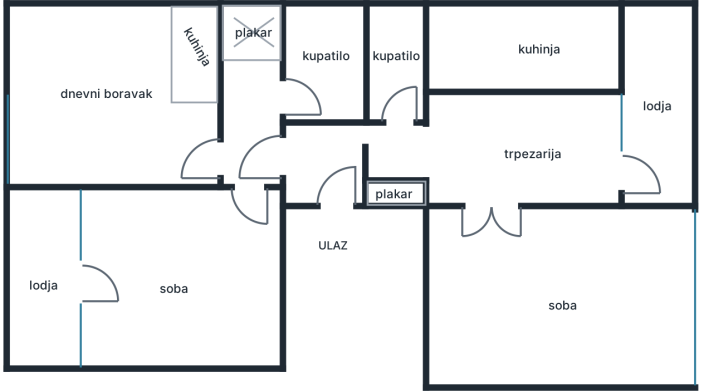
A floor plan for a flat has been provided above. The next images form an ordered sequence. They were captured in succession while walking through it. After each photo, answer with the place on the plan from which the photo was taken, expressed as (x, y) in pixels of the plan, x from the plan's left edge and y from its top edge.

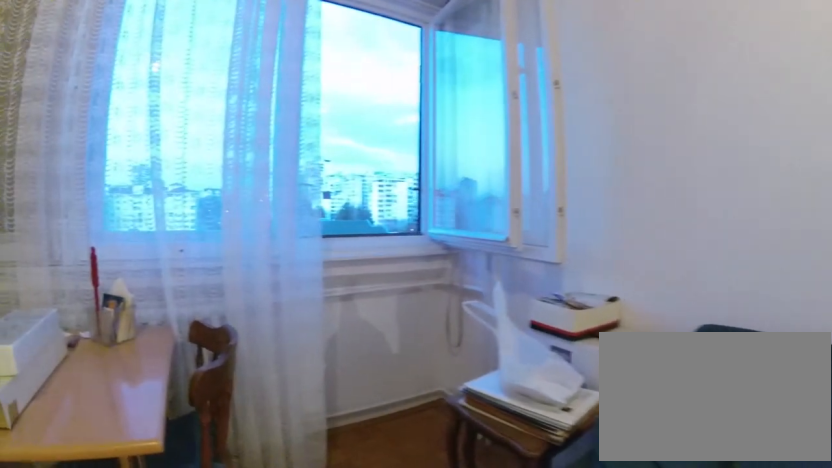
(131, 70)
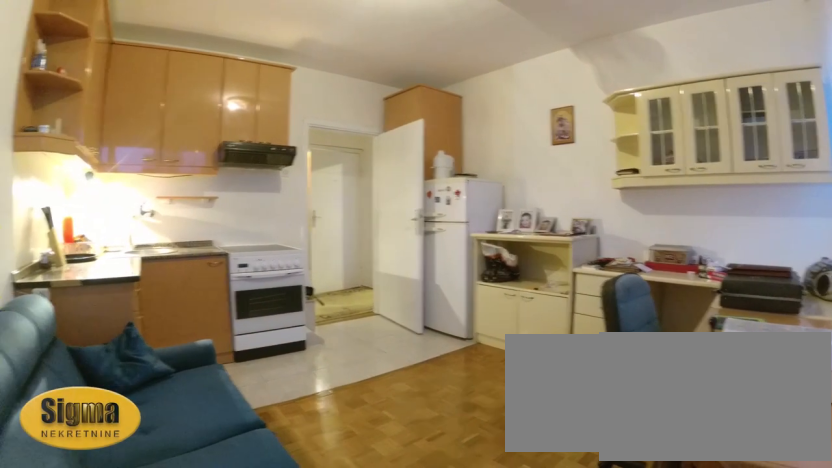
(25, 26)
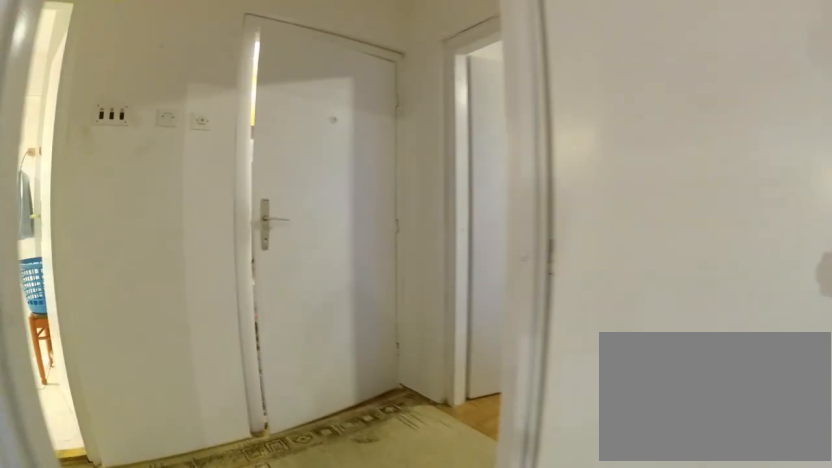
(189, 147)
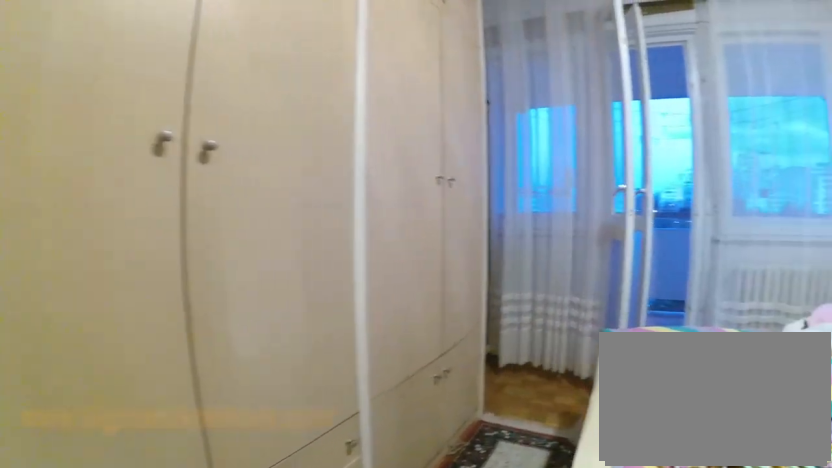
(249, 296)
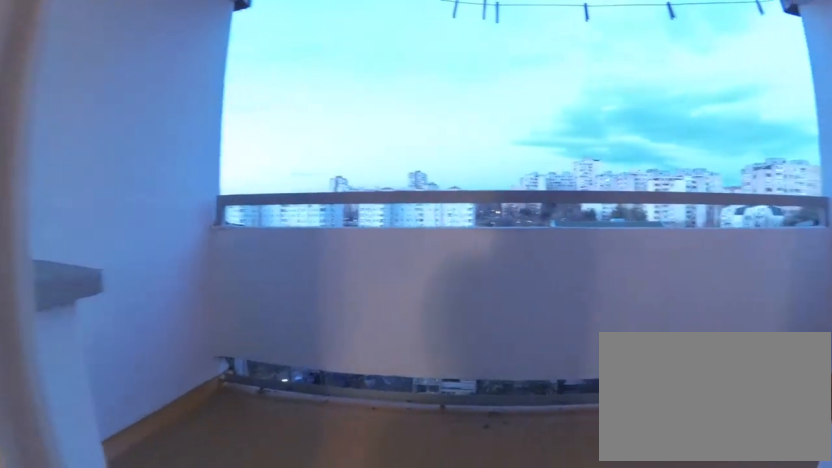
(106, 301)
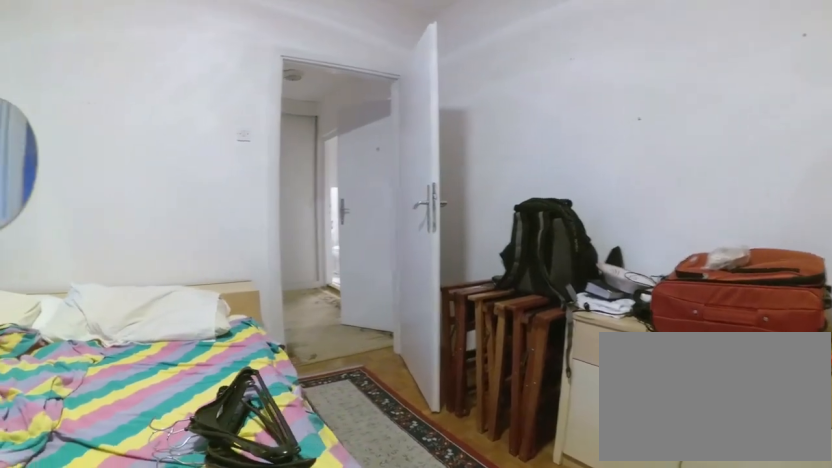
(197, 318)
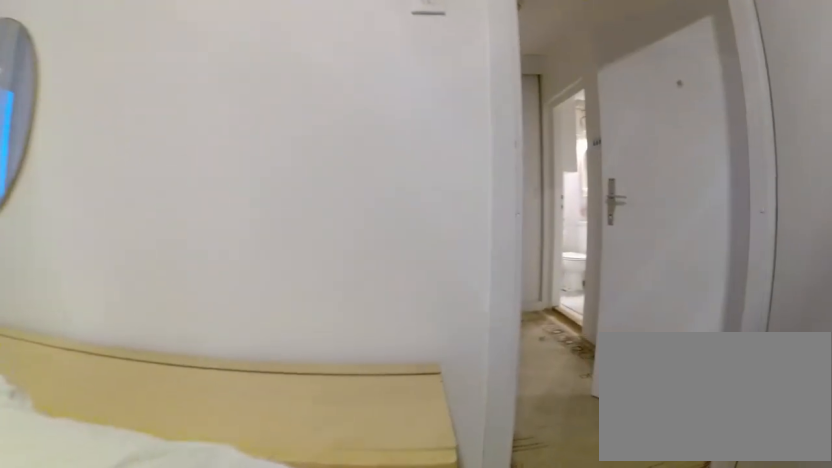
(239, 282)
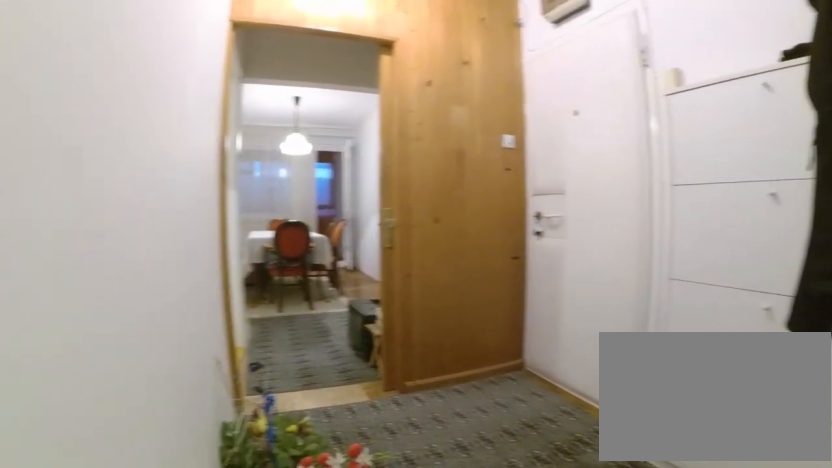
(268, 161)
